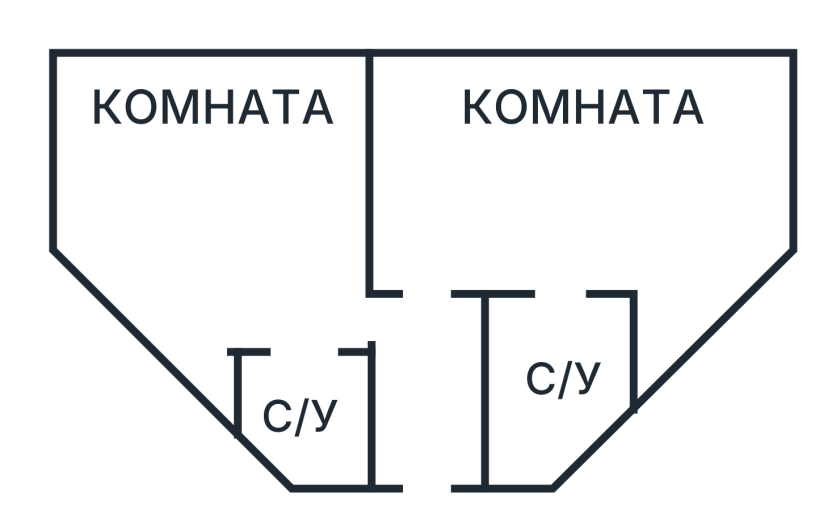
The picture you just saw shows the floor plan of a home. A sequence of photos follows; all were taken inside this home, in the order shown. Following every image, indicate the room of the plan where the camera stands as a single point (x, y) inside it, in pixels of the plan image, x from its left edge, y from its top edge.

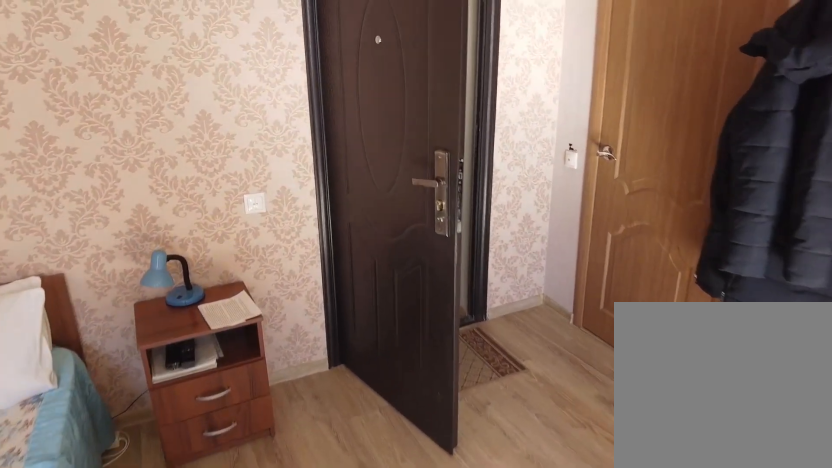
(329, 253)
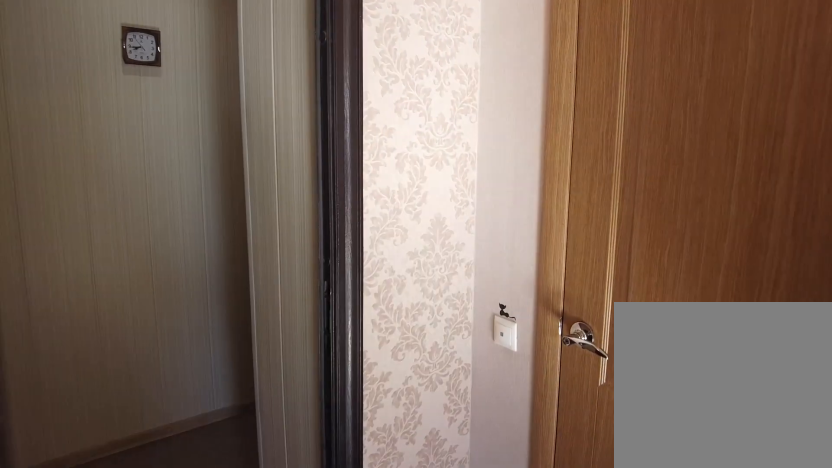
(348, 320)
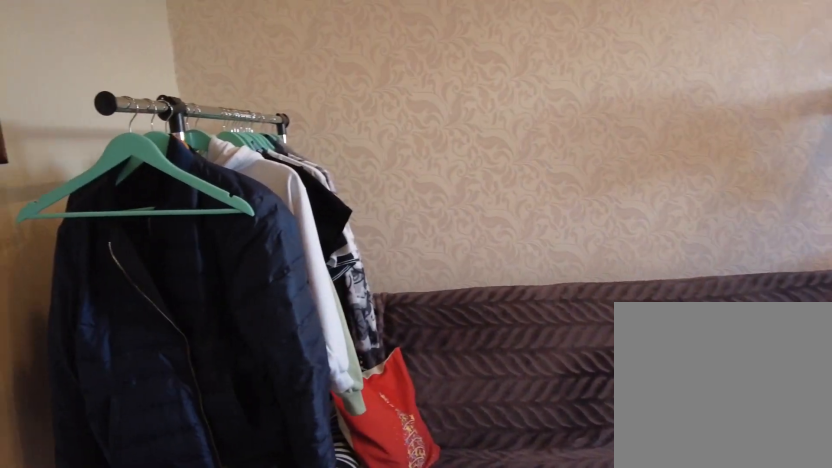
(467, 252)
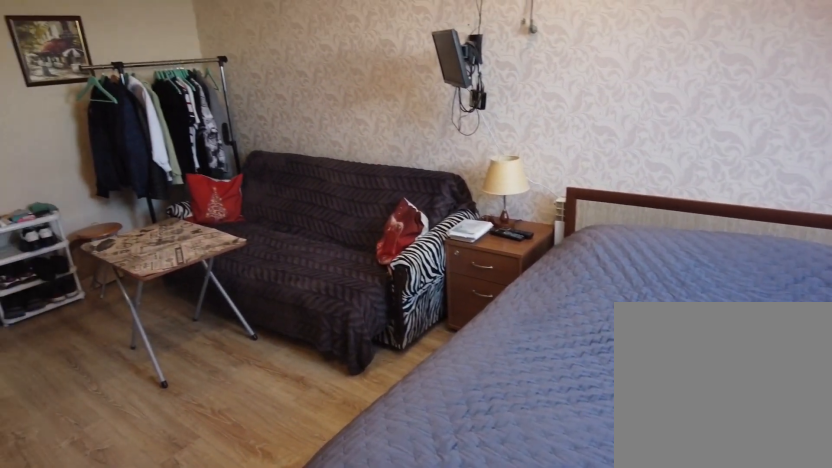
(467, 252)
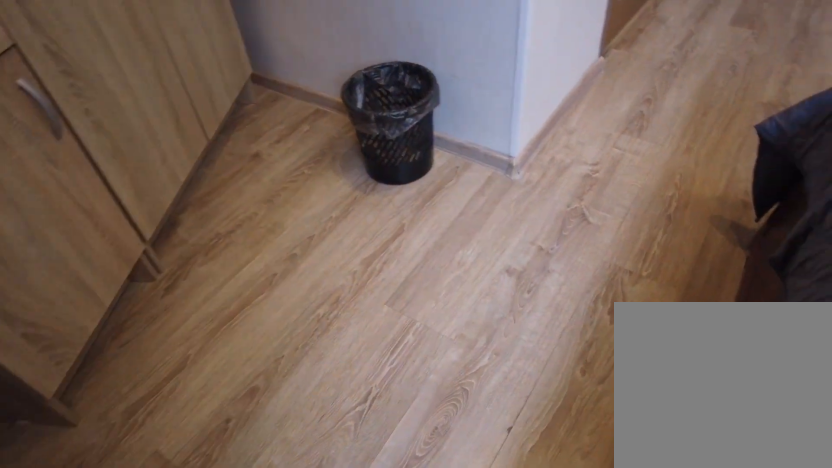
(751, 218)
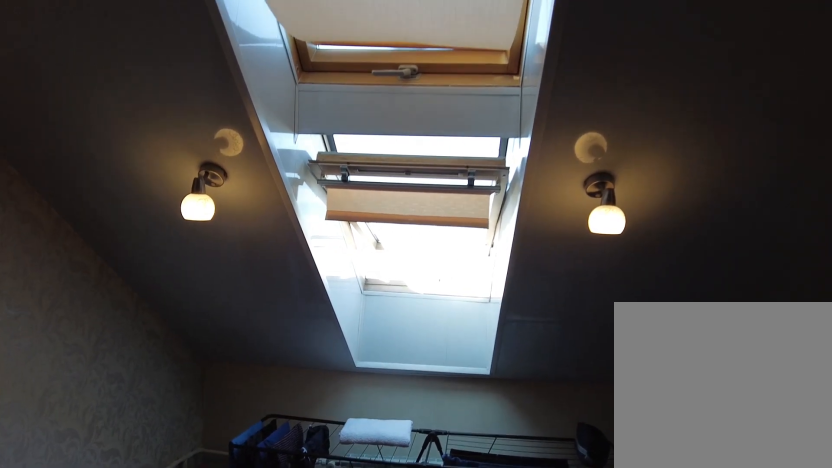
(566, 262)
